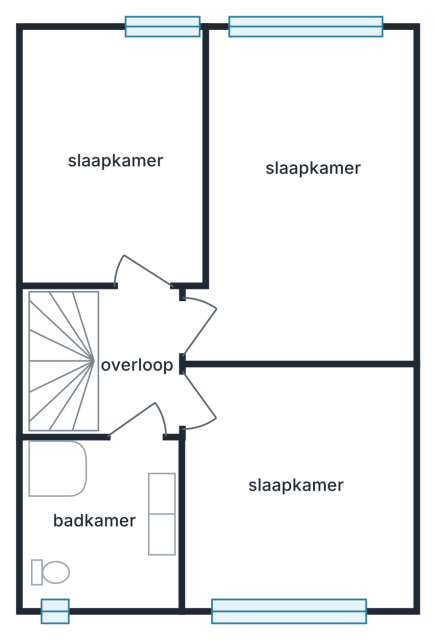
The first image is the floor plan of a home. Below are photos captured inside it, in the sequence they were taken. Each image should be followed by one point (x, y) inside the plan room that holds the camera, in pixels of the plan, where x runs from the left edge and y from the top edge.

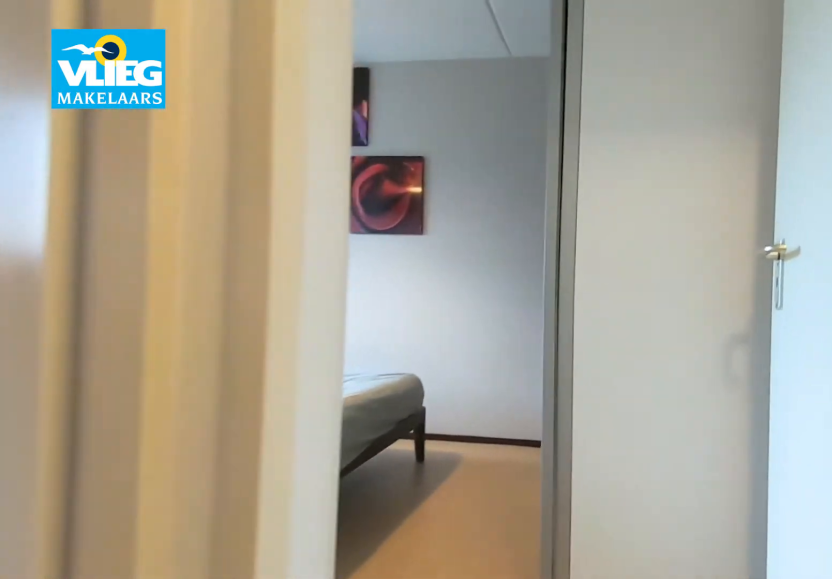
(136, 367)
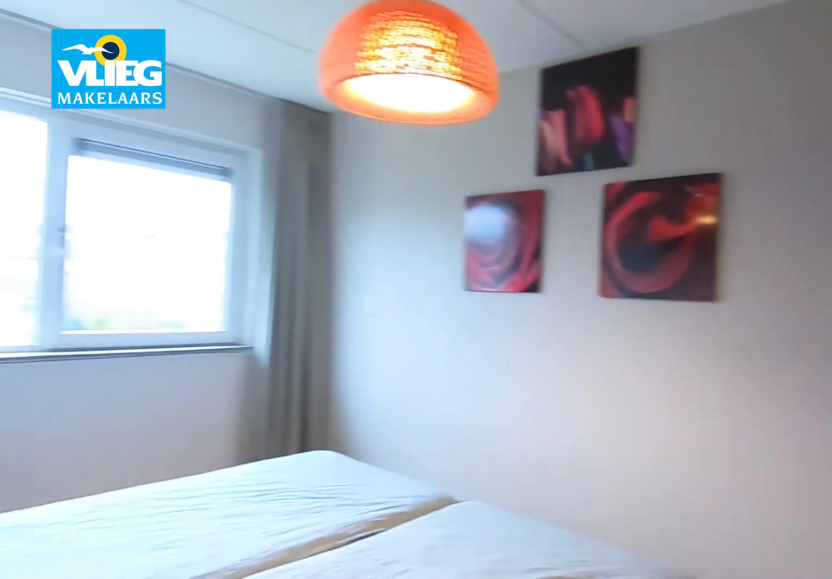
(303, 147)
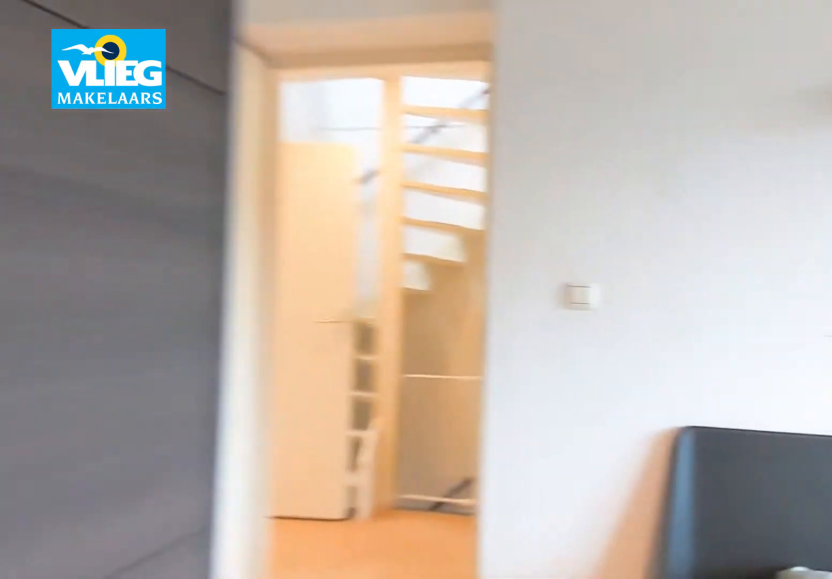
(303, 147)
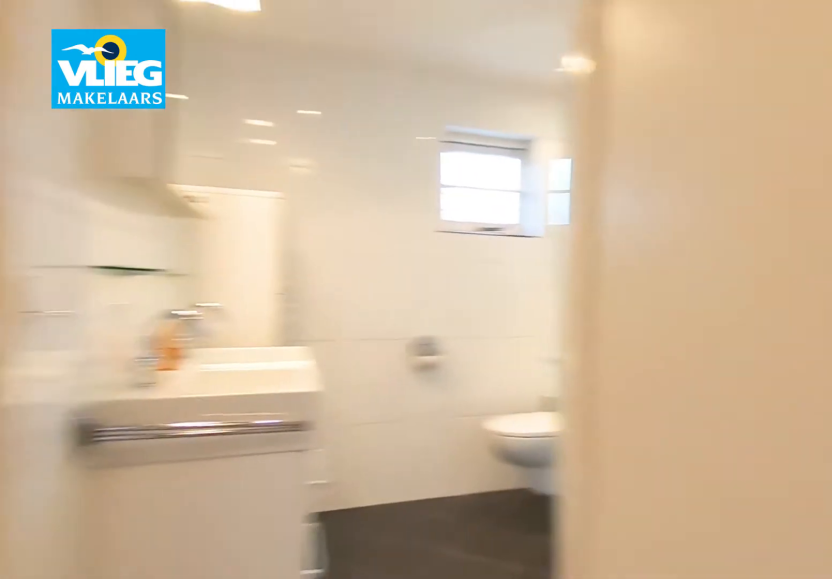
(136, 367)
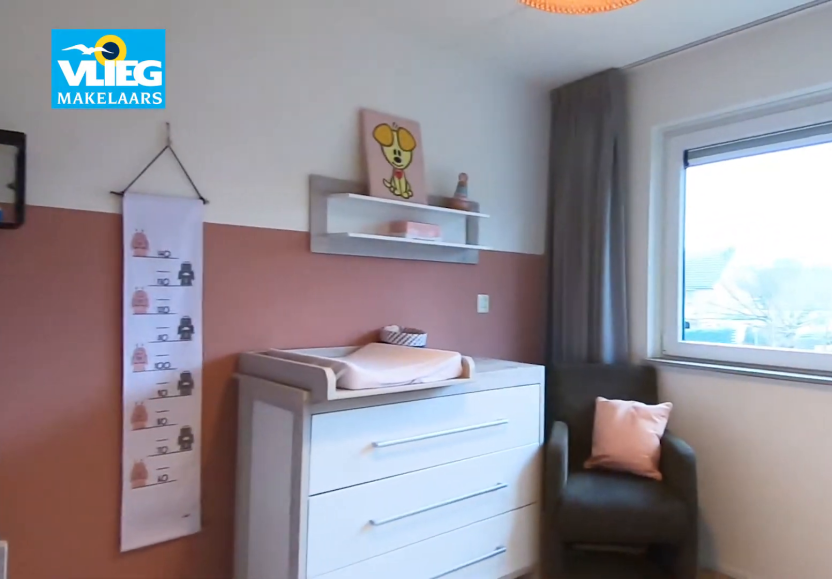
(295, 484)
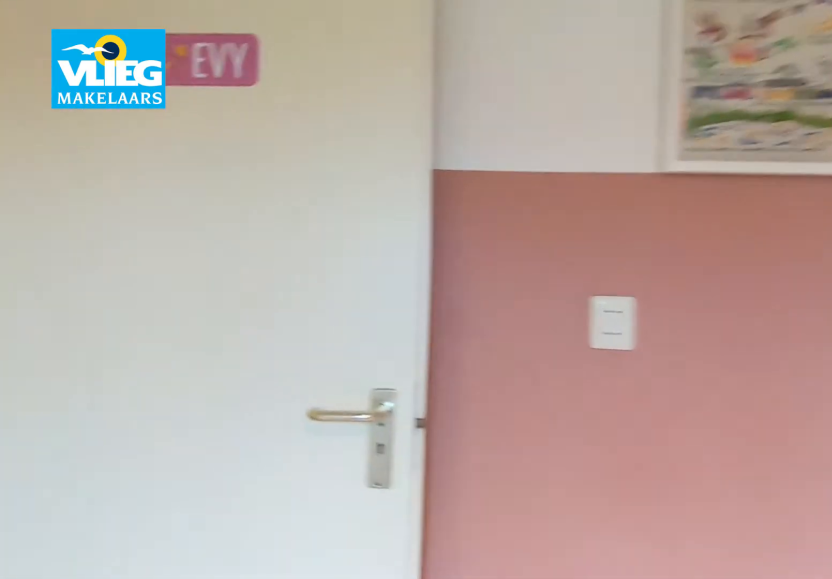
(295, 484)
